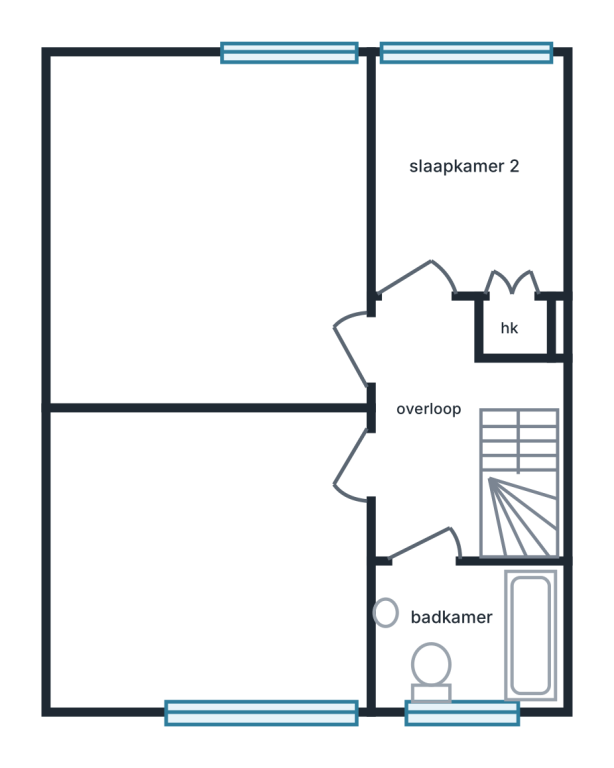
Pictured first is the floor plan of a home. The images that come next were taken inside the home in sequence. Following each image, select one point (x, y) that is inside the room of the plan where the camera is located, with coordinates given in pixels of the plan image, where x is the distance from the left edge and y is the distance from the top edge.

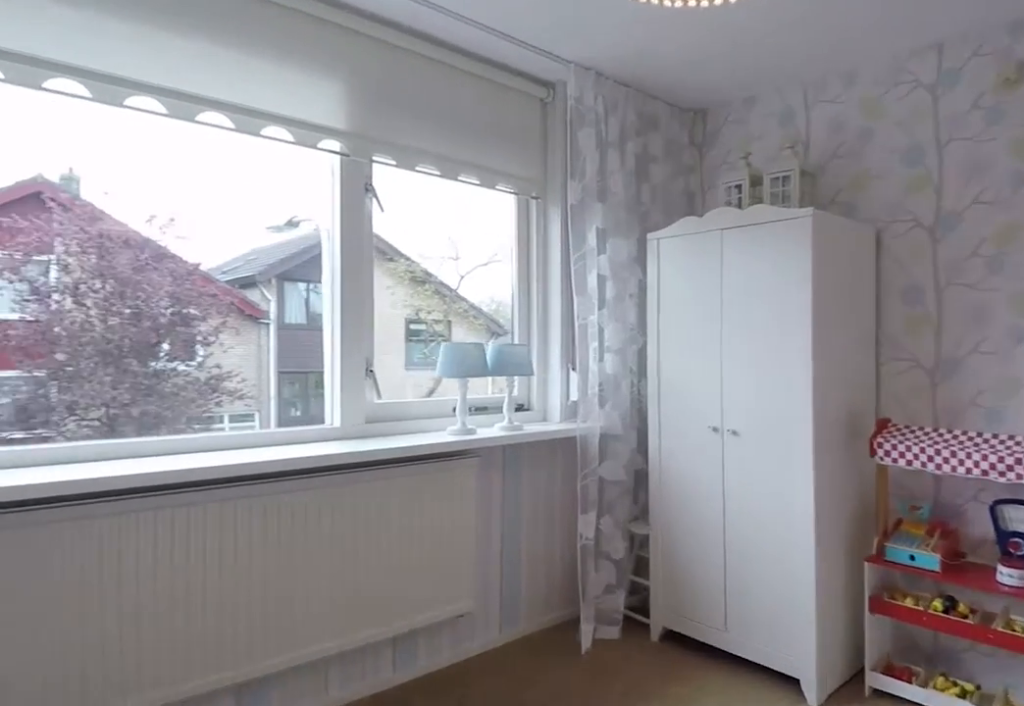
(69, 553)
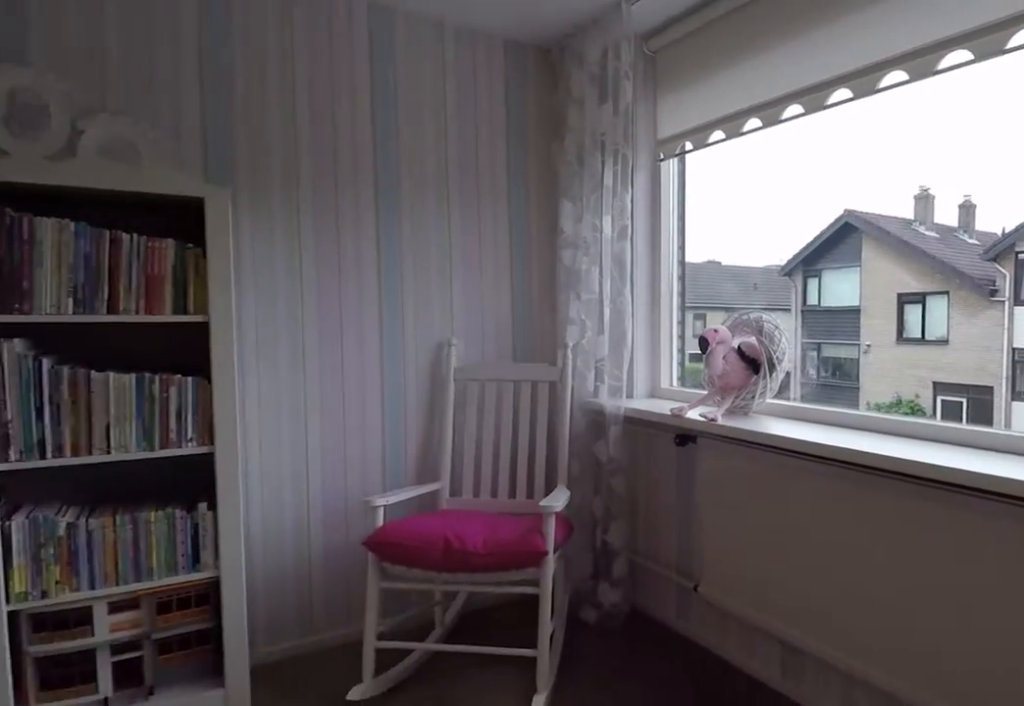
(69, 553)
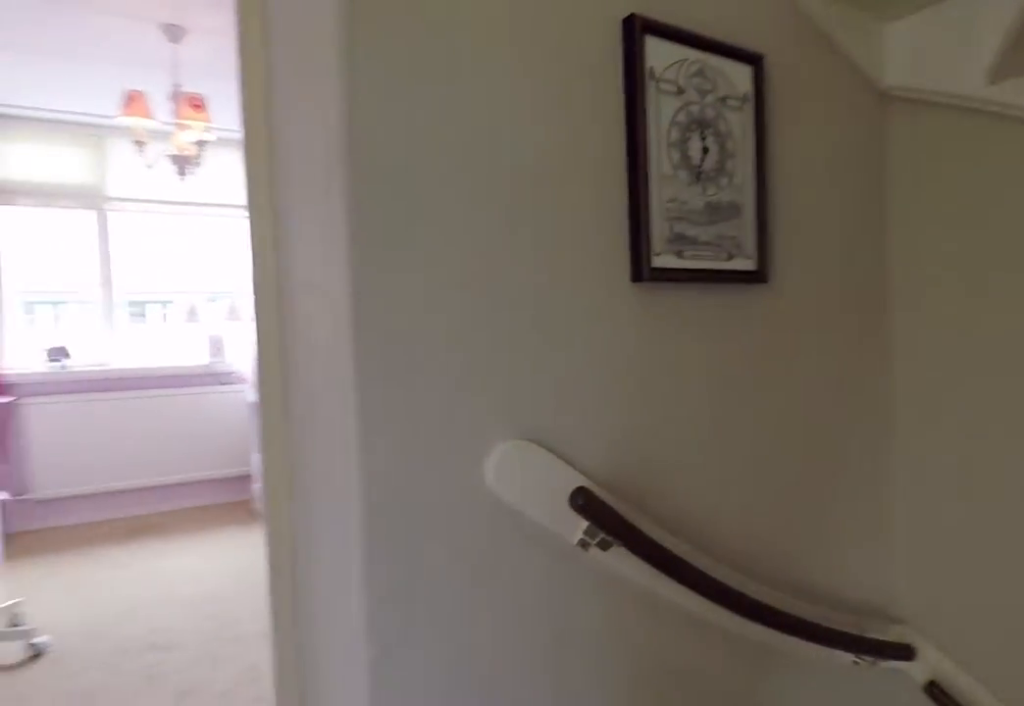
(436, 429)
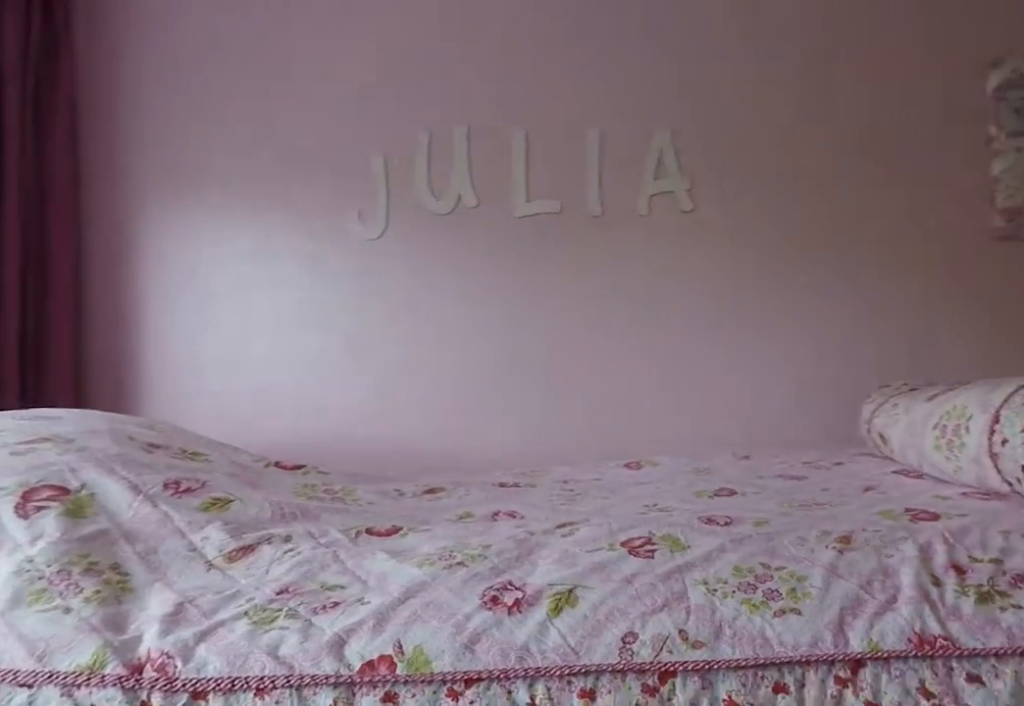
(468, 176)
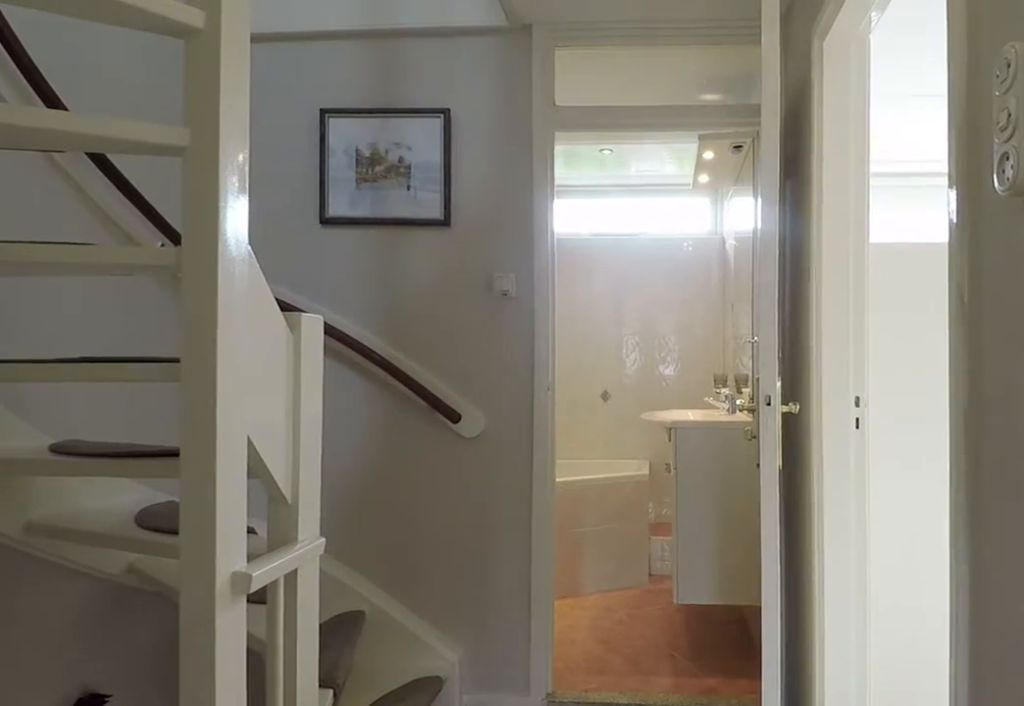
(437, 429)
